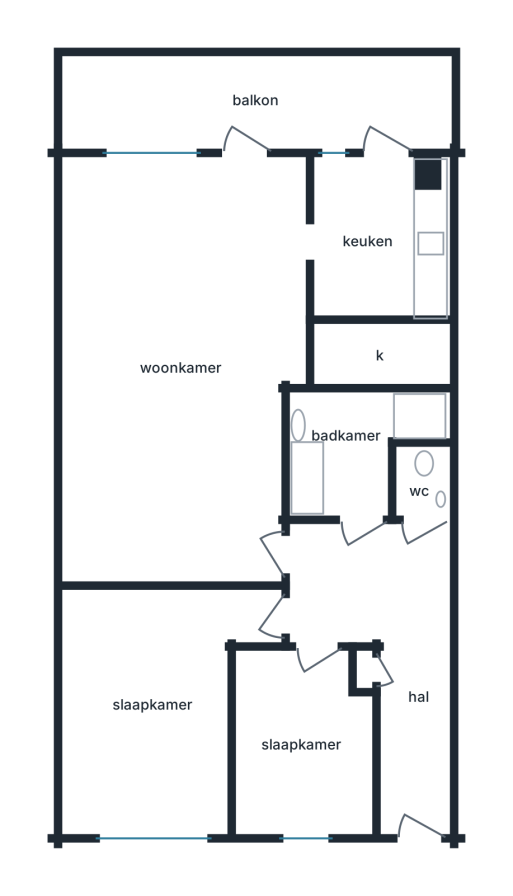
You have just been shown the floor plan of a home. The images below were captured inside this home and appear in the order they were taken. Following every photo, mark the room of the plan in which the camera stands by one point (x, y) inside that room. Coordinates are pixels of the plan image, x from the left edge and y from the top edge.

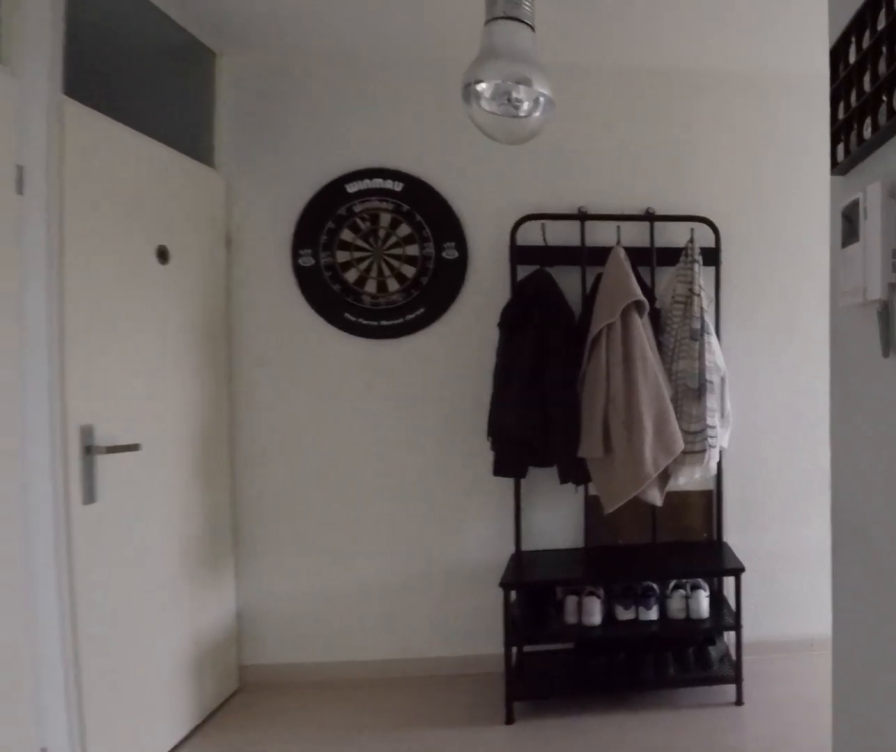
(385, 643)
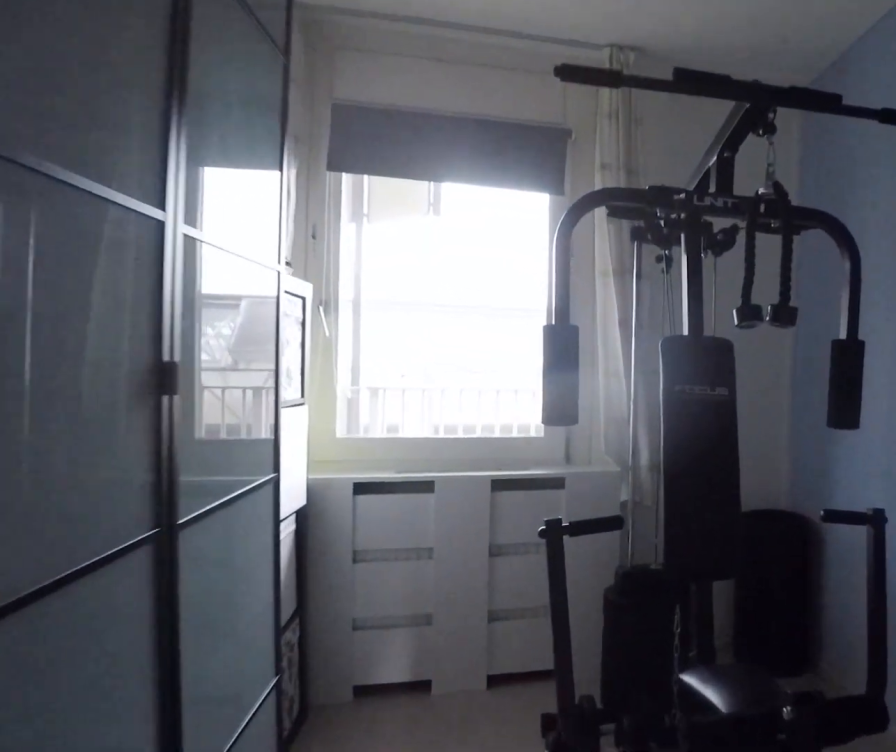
(301, 743)
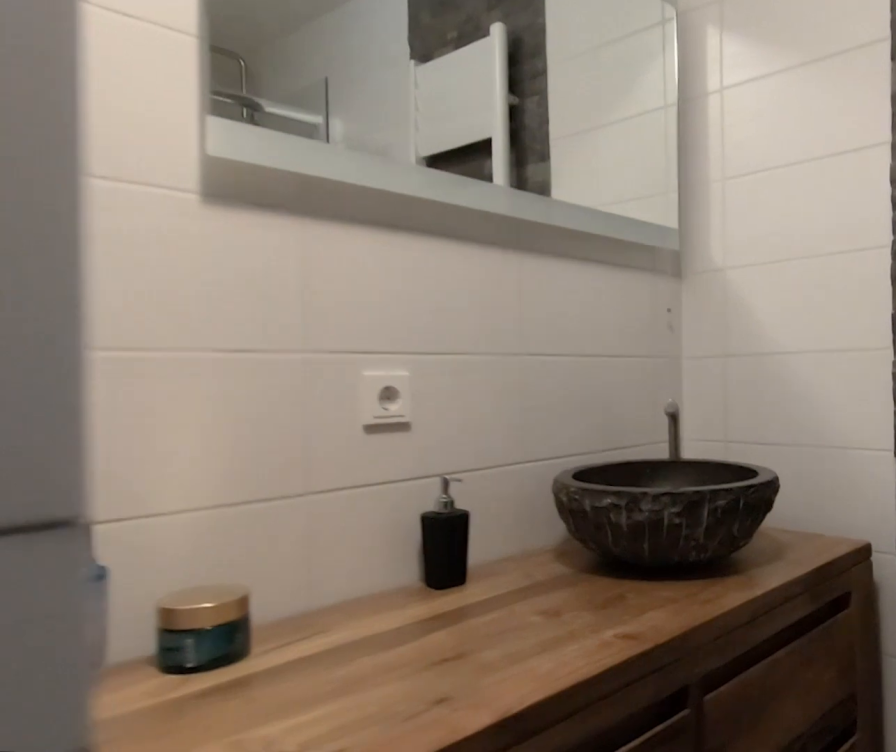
(350, 446)
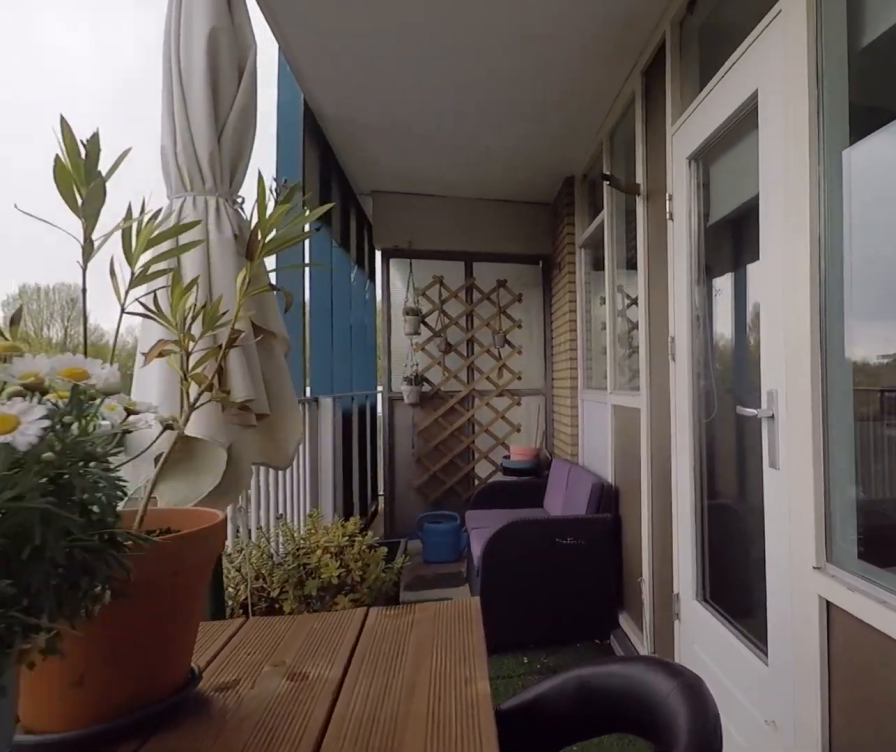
(256, 100)
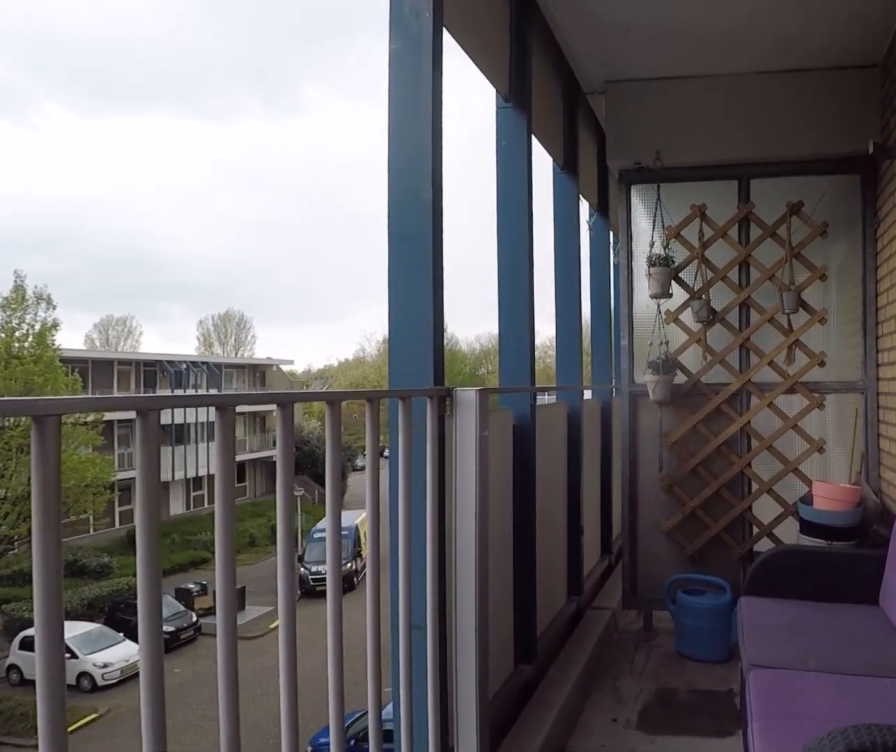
(256, 100)
